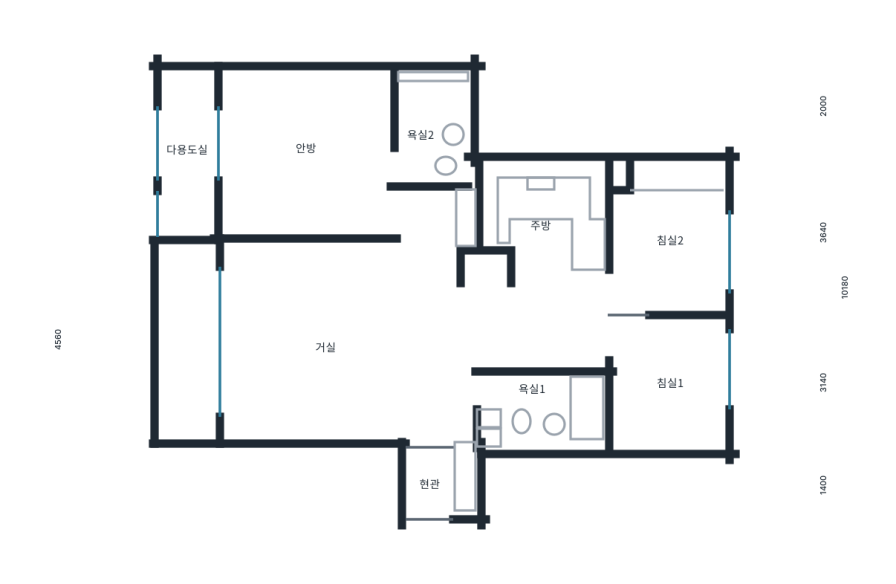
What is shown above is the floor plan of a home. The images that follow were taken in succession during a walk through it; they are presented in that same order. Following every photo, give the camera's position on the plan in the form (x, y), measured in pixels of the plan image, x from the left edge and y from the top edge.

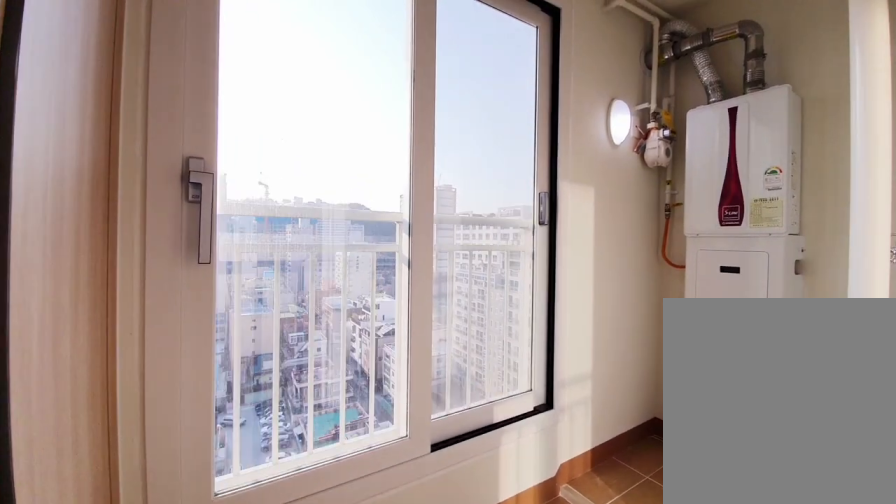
(211, 172)
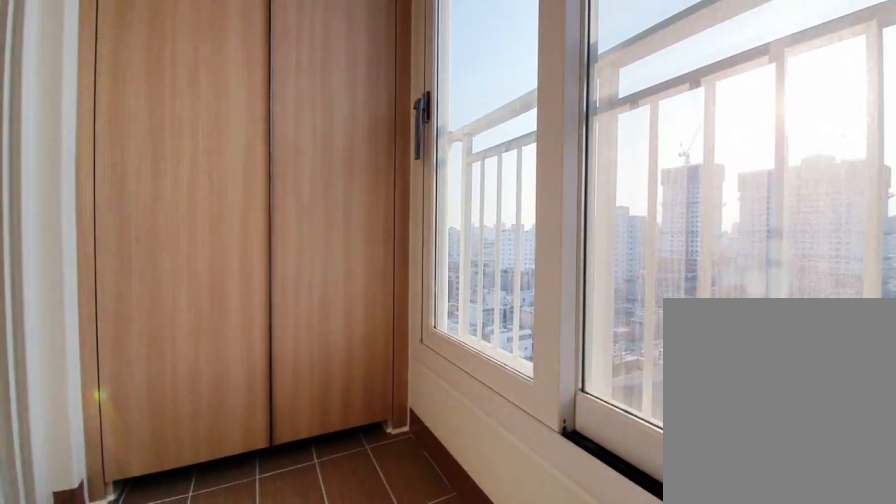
(208, 174)
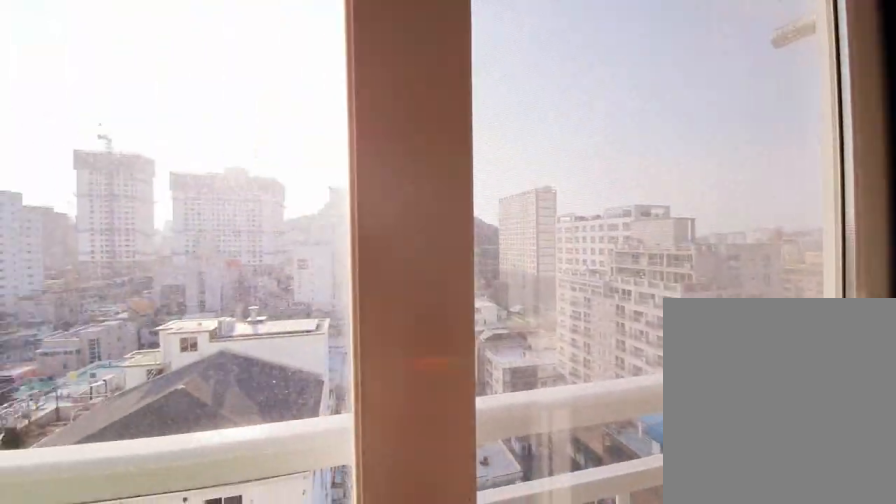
(210, 173)
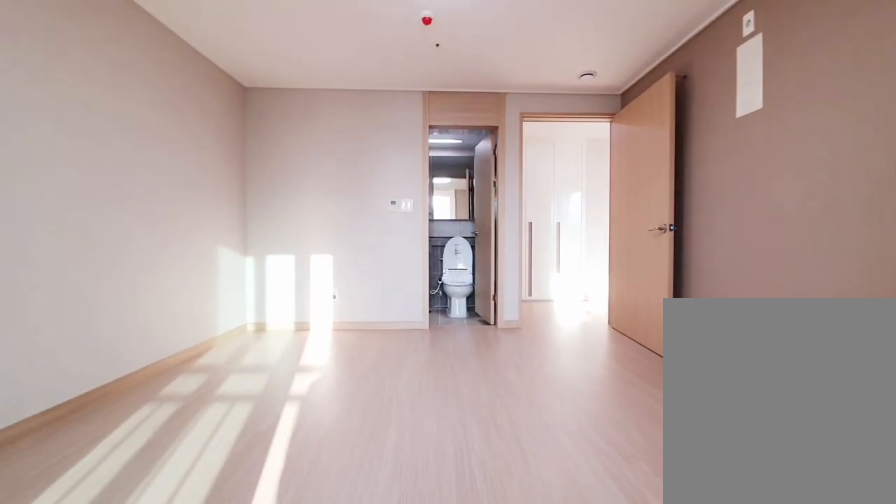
(292, 189)
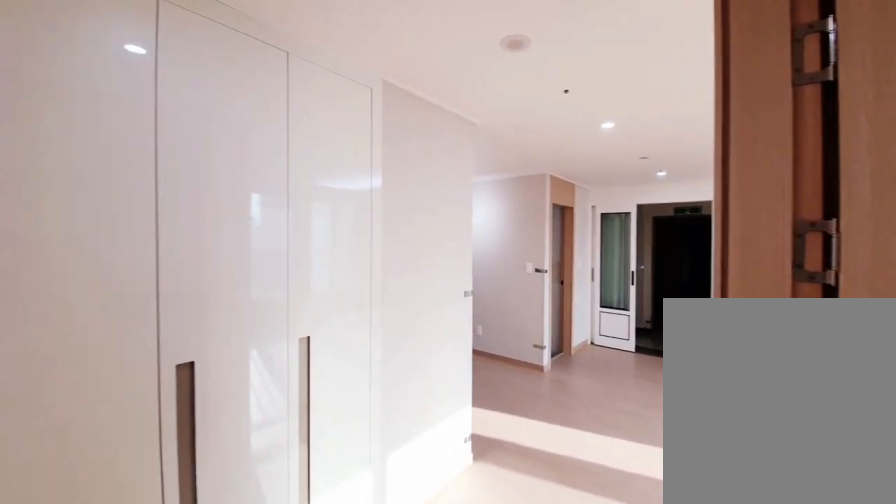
(423, 231)
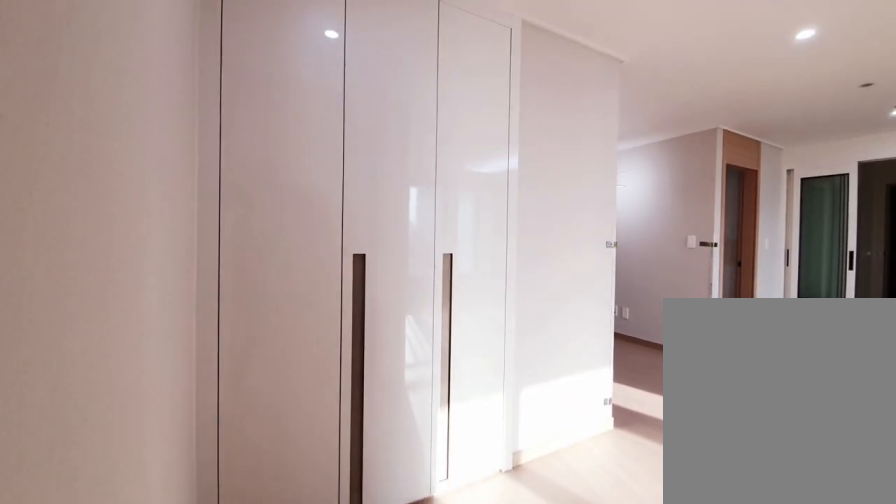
(424, 232)
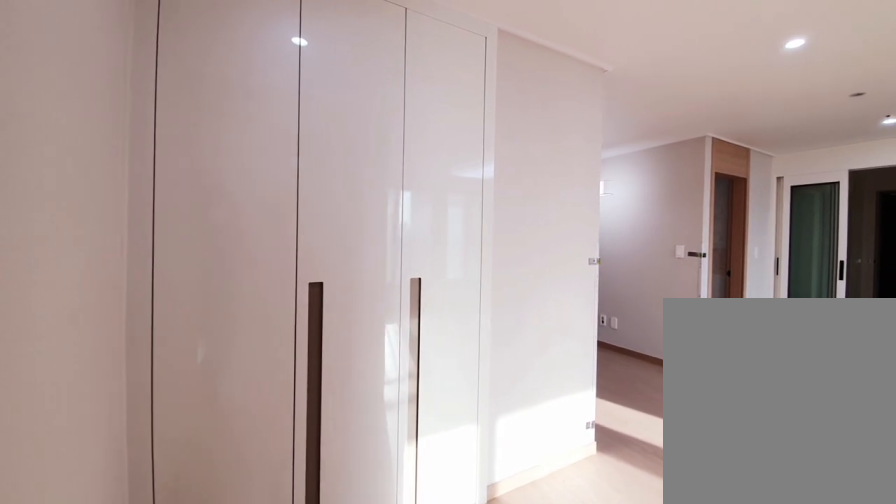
(423, 231)
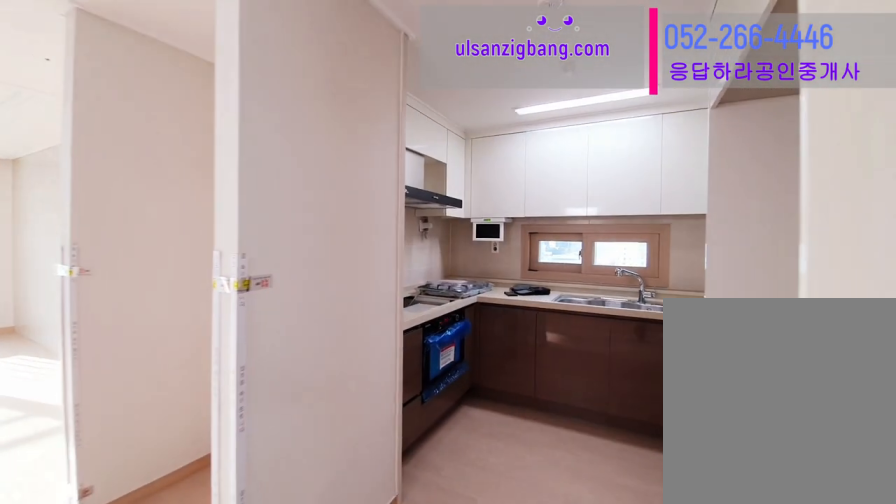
(547, 235)
